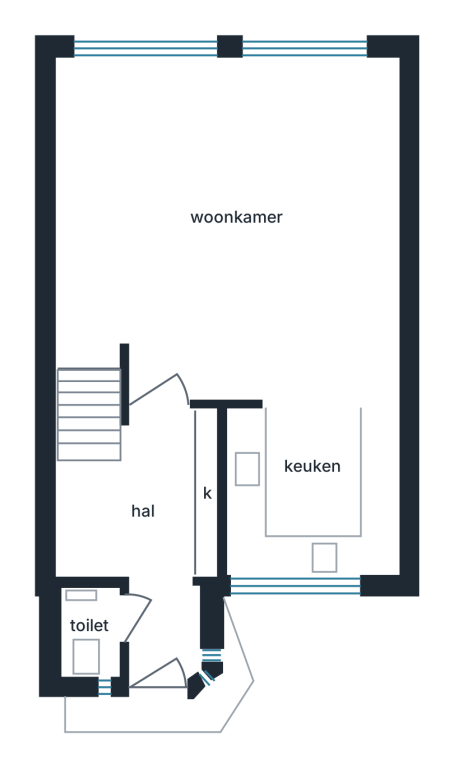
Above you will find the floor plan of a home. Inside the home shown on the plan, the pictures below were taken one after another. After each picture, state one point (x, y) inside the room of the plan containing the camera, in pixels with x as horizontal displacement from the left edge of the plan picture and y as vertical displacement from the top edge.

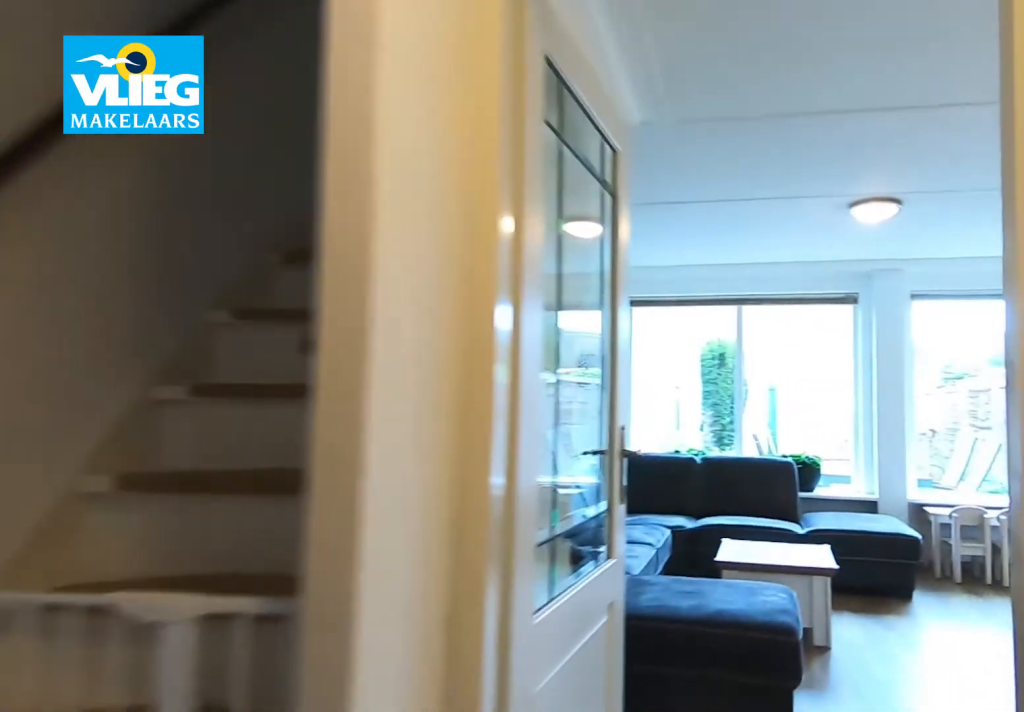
(139, 537)
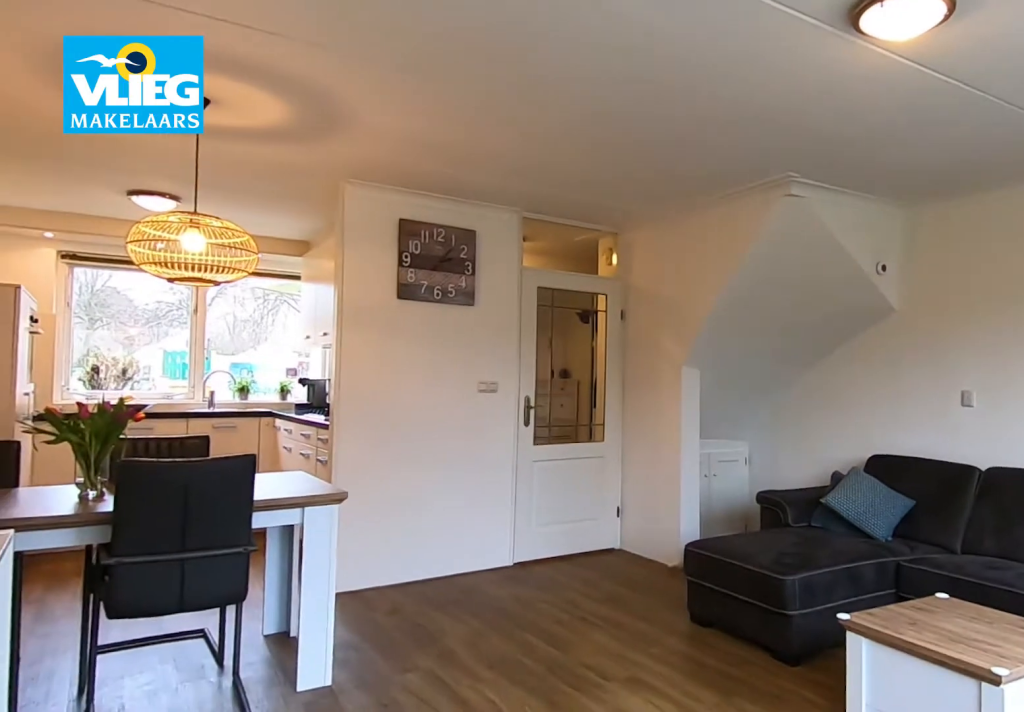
(222, 155)
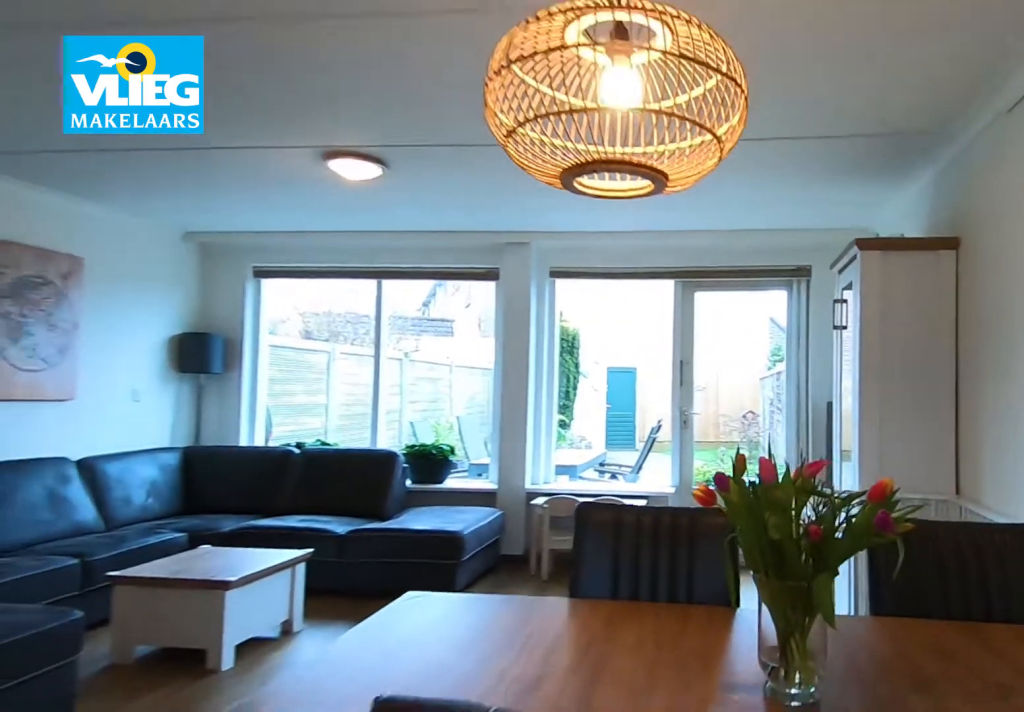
(222, 155)
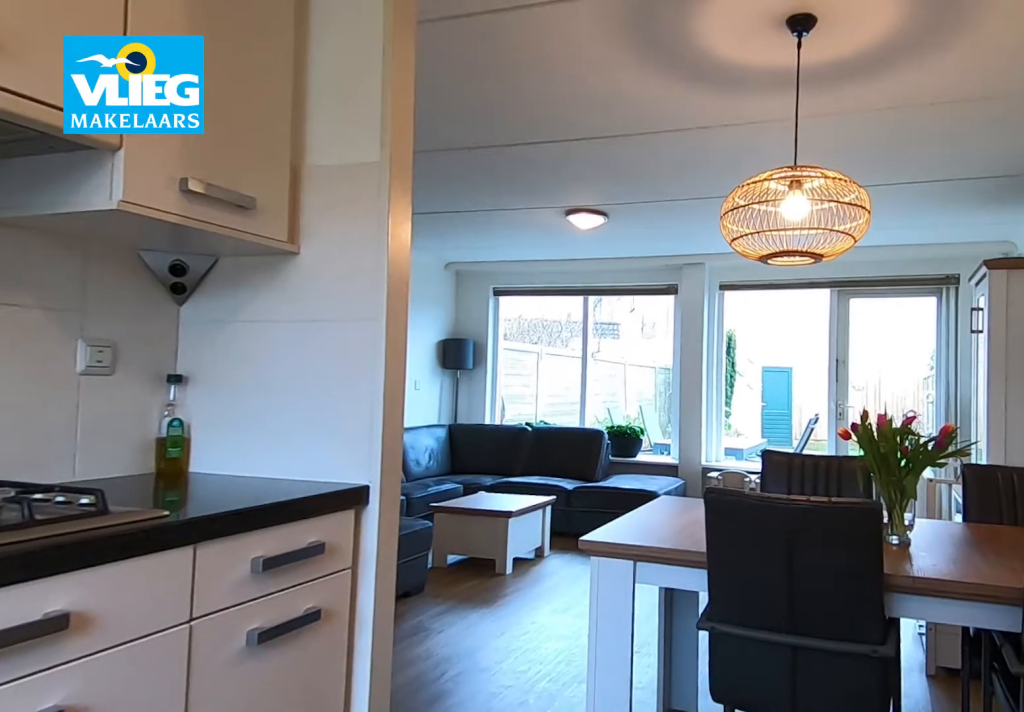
(314, 490)
